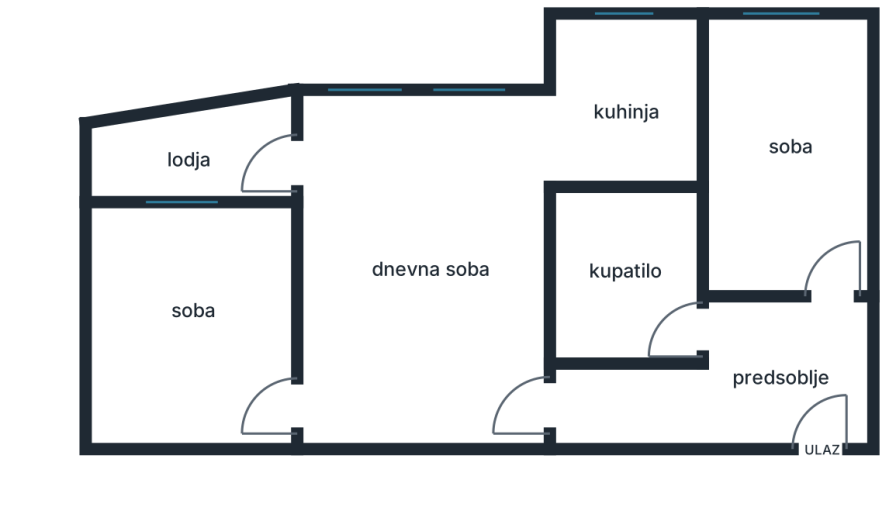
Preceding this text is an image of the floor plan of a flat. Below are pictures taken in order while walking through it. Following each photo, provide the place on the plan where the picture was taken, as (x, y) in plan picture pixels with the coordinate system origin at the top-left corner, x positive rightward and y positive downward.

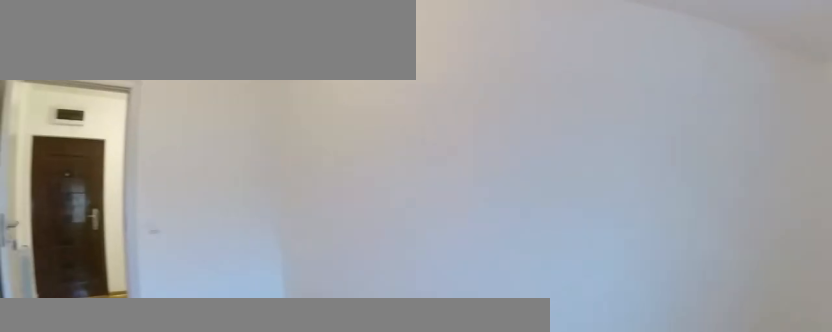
(847, 39)
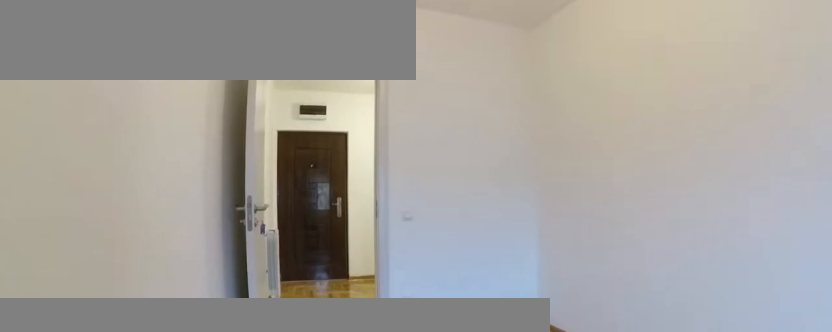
(830, 80)
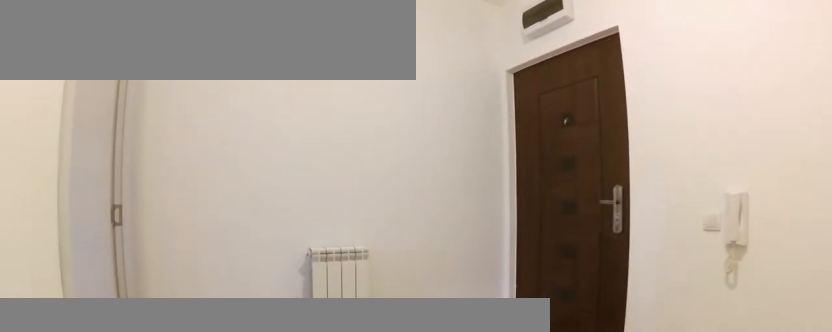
(683, 313)
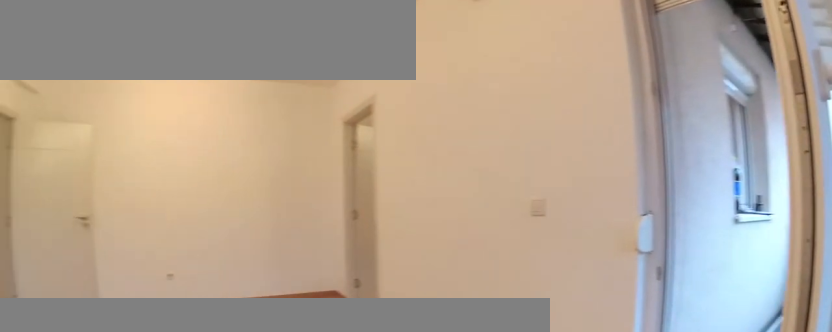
(350, 125)
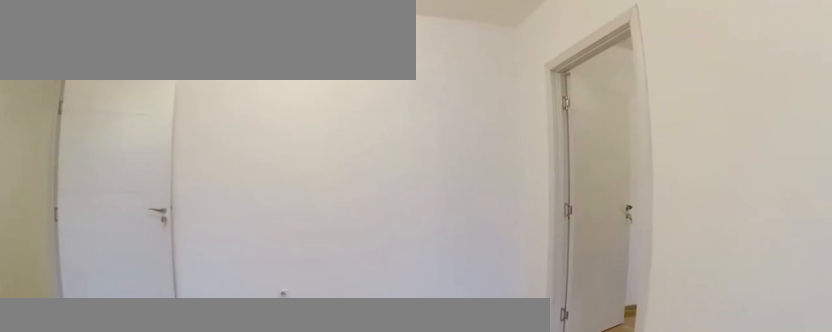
(339, 227)
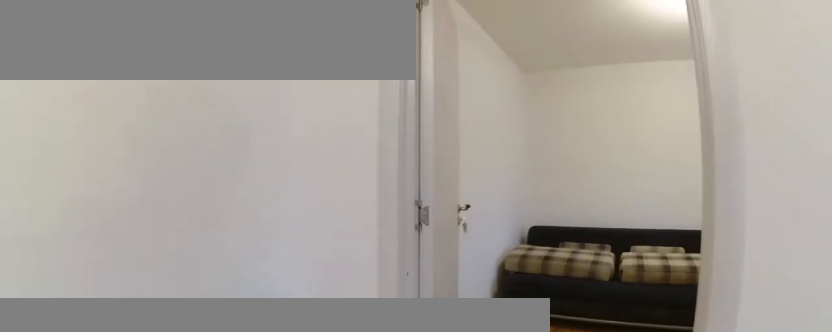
(365, 377)
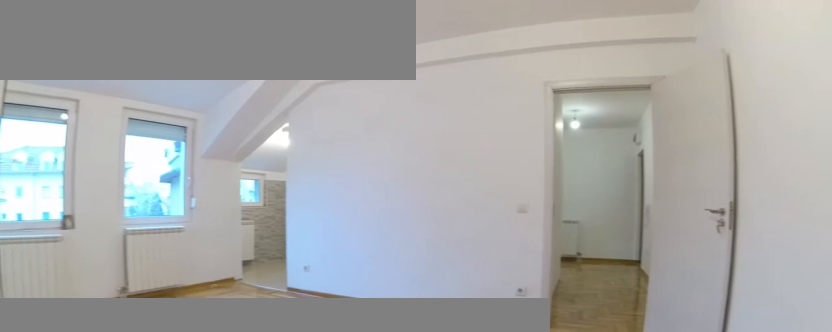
(336, 397)
